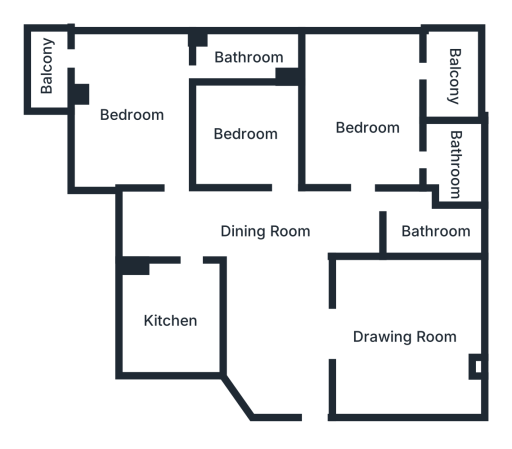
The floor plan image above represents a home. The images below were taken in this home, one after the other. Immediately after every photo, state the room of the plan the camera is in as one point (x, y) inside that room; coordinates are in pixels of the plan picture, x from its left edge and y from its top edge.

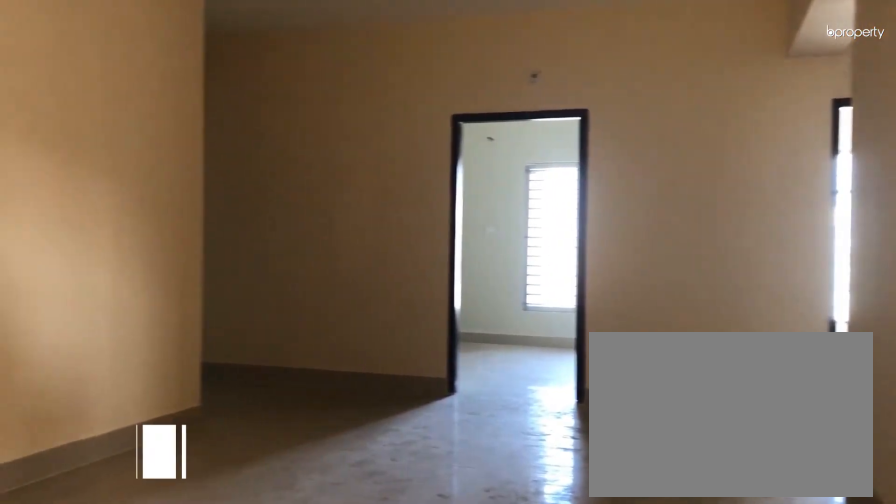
(269, 232)
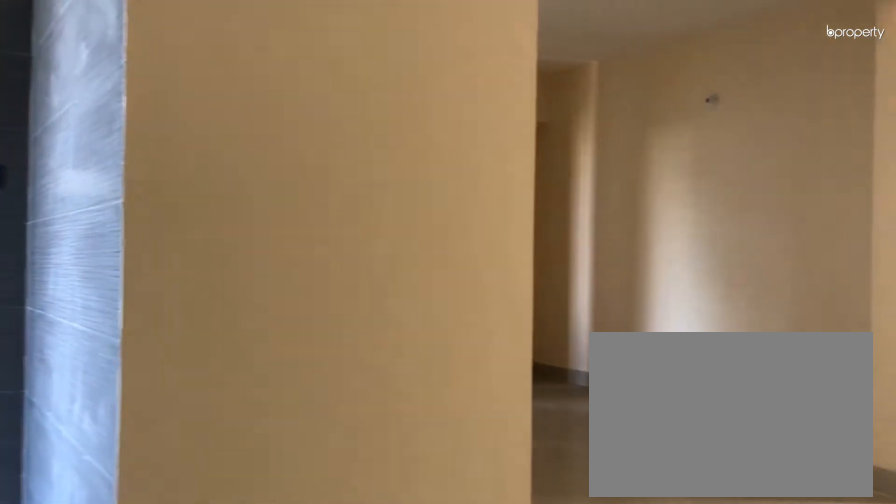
(269, 232)
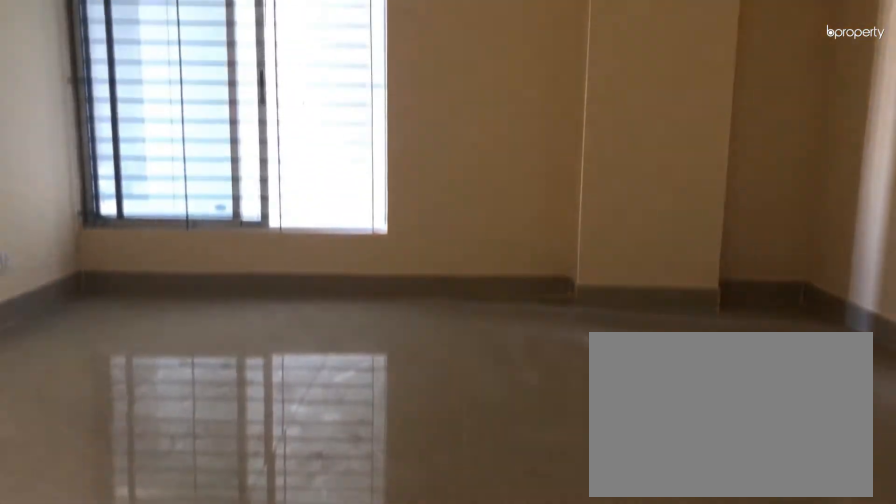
(408, 337)
